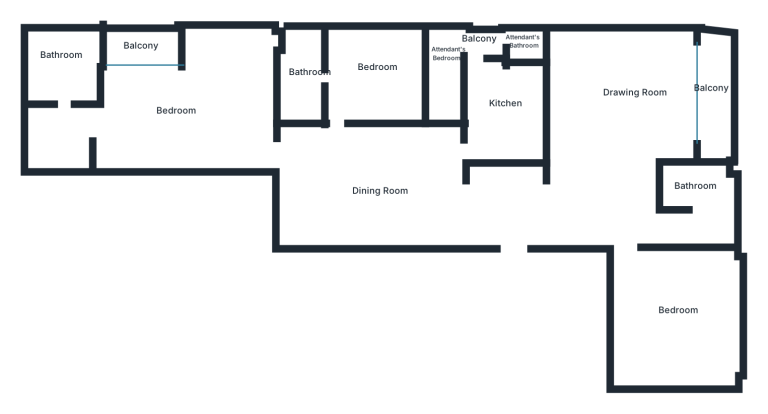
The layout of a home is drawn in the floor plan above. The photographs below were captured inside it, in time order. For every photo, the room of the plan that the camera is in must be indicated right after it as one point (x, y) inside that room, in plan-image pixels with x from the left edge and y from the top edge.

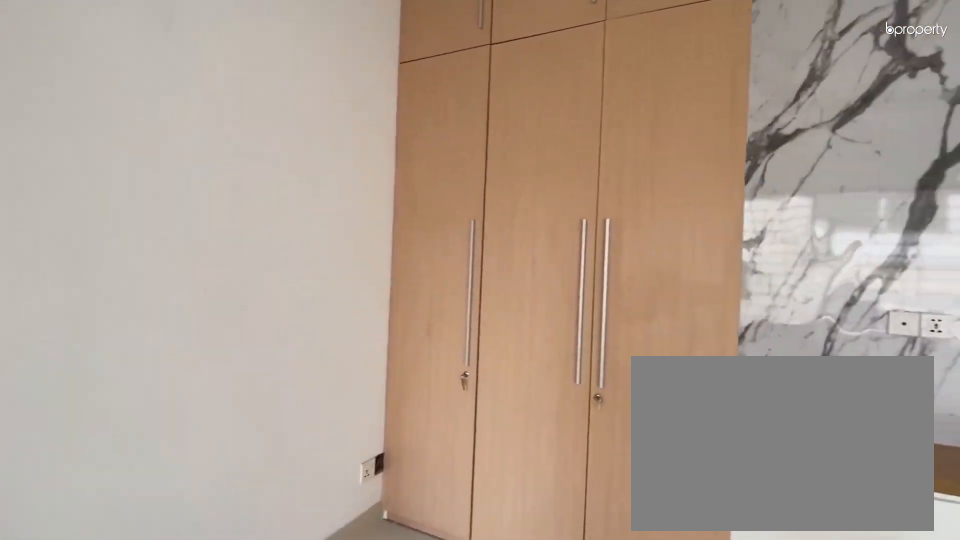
(369, 71)
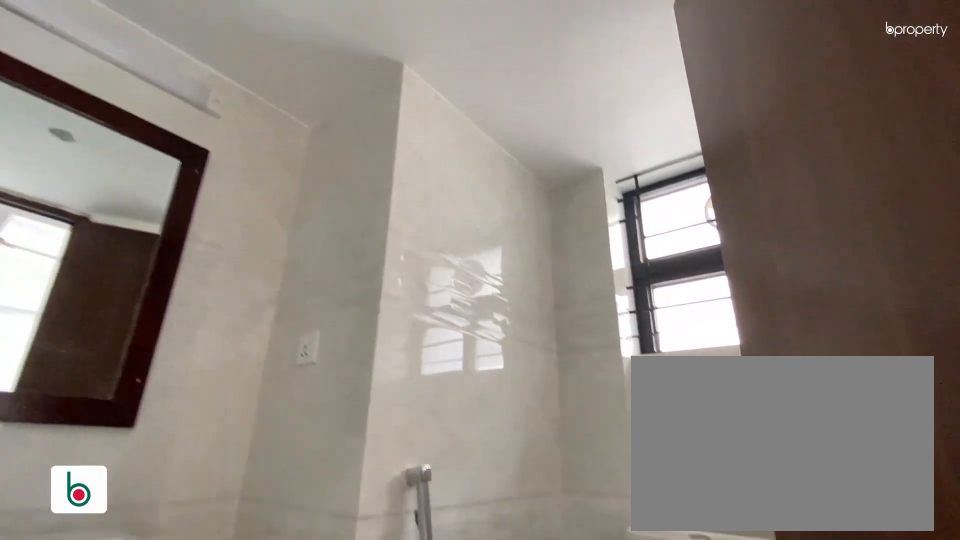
(305, 72)
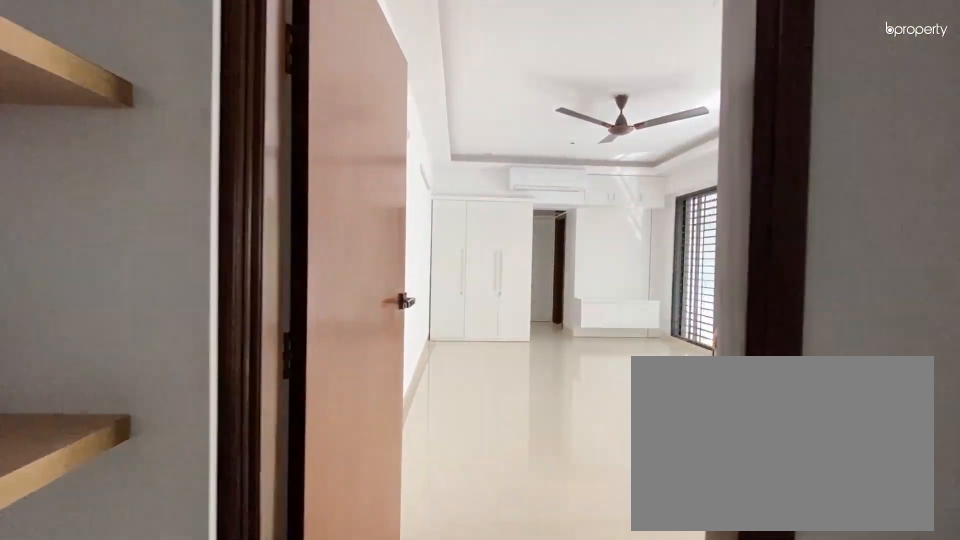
(259, 145)
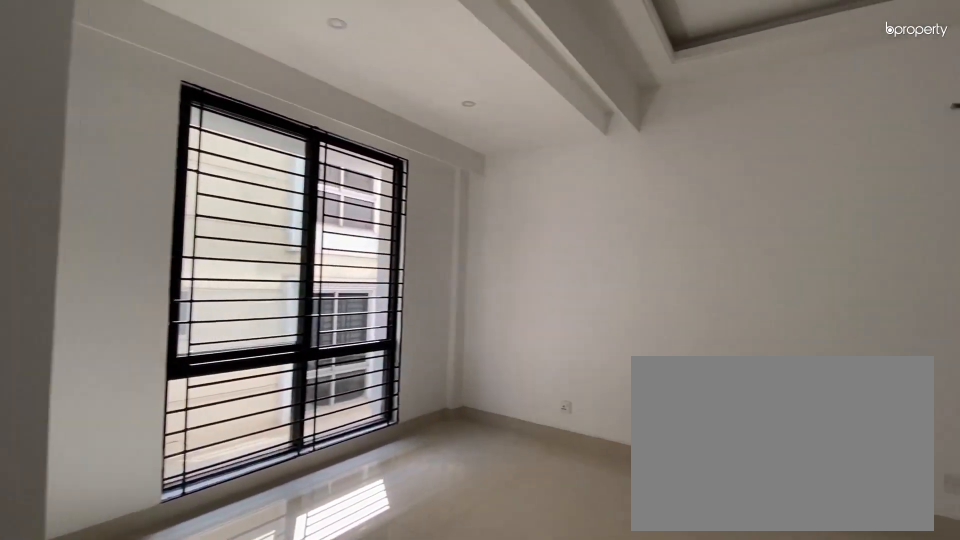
(193, 107)
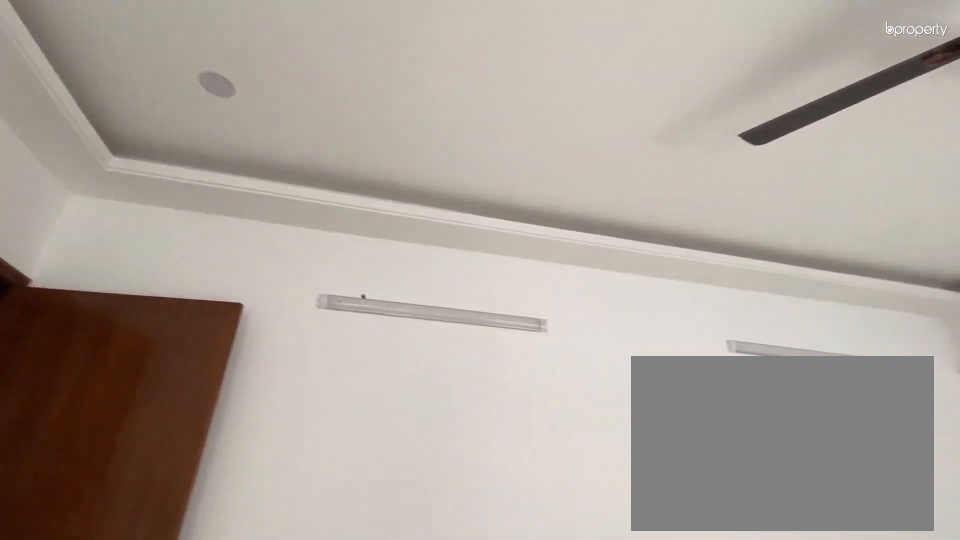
(193, 107)
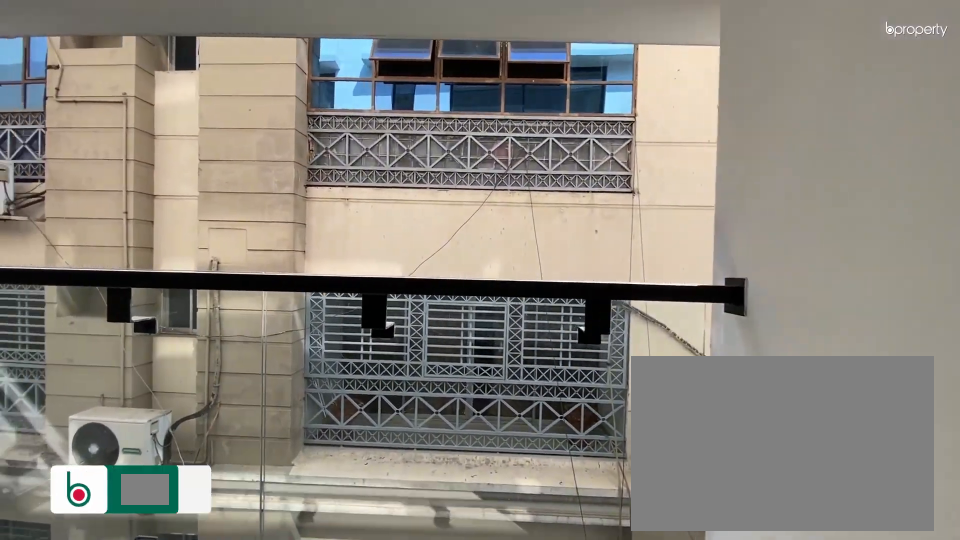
(142, 47)
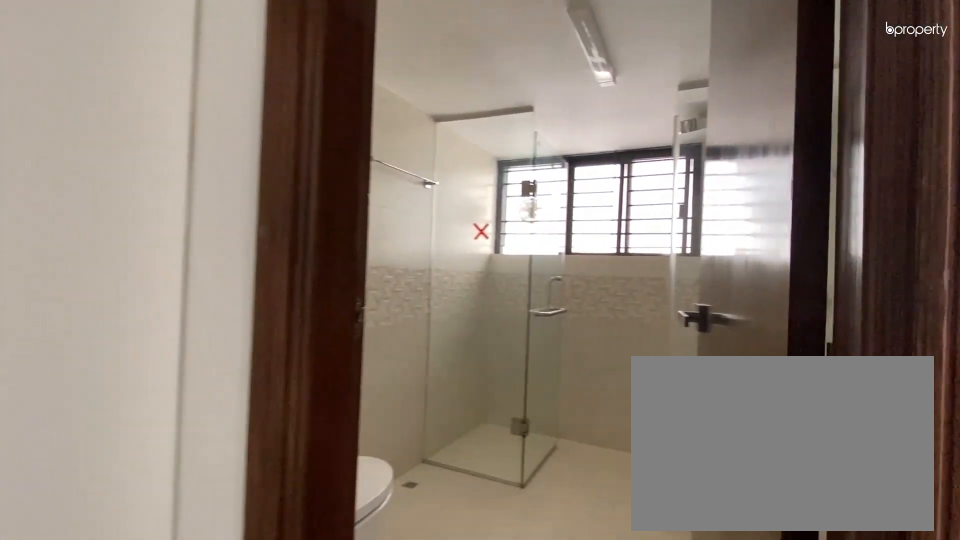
(63, 71)
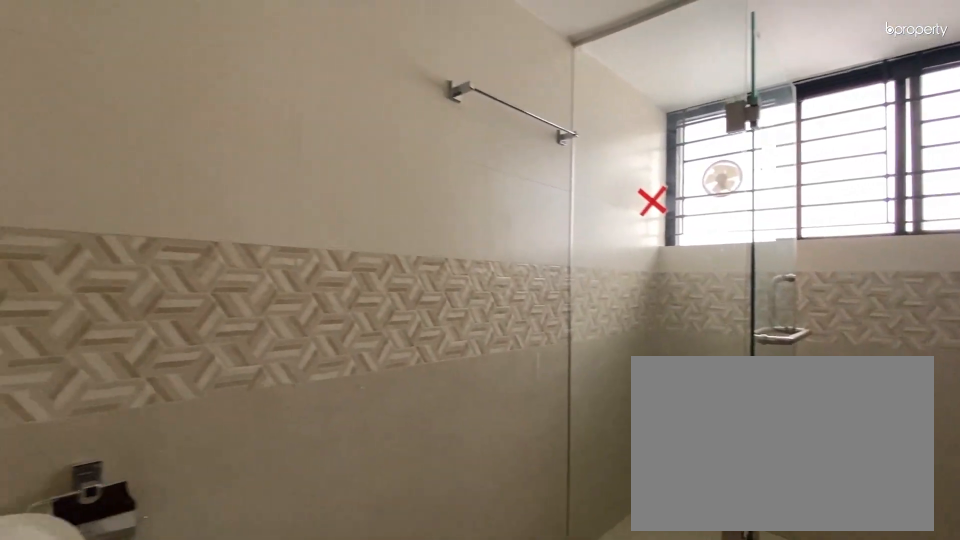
(63, 71)
